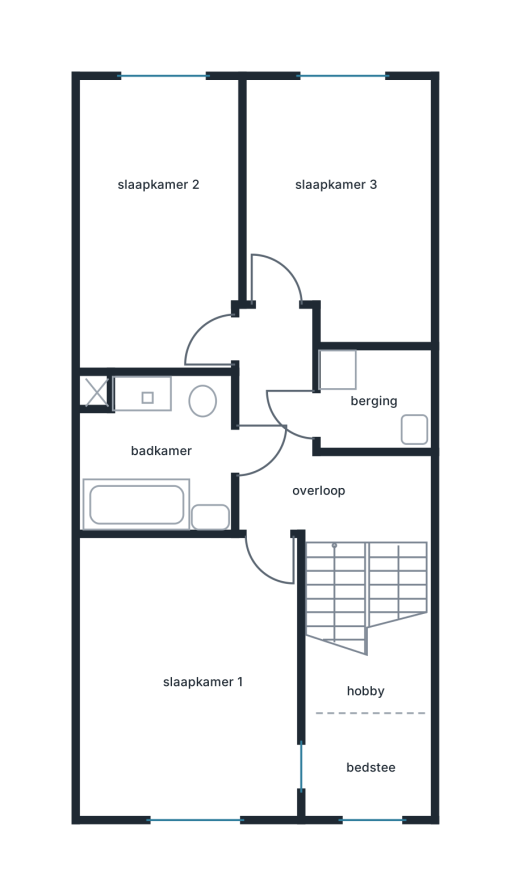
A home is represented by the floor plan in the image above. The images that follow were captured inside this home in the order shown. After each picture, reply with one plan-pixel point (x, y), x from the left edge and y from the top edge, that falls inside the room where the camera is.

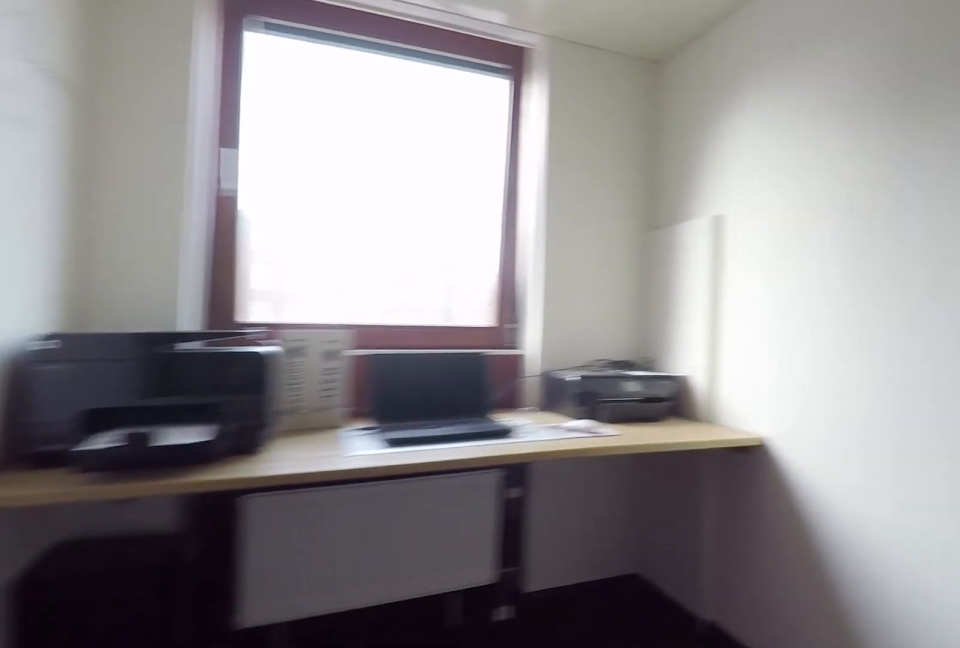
(370, 723)
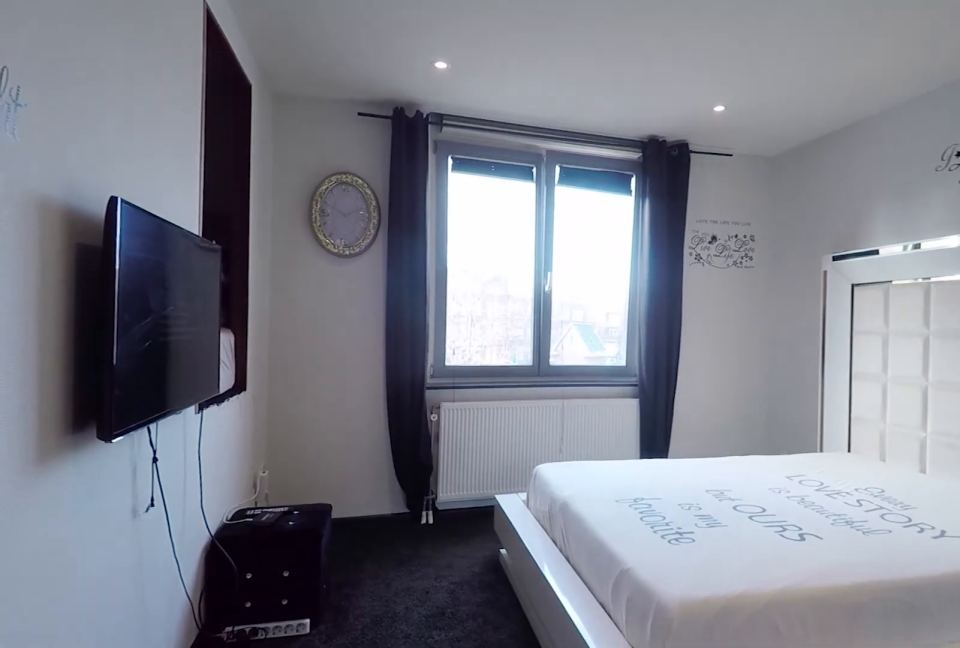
(191, 675)
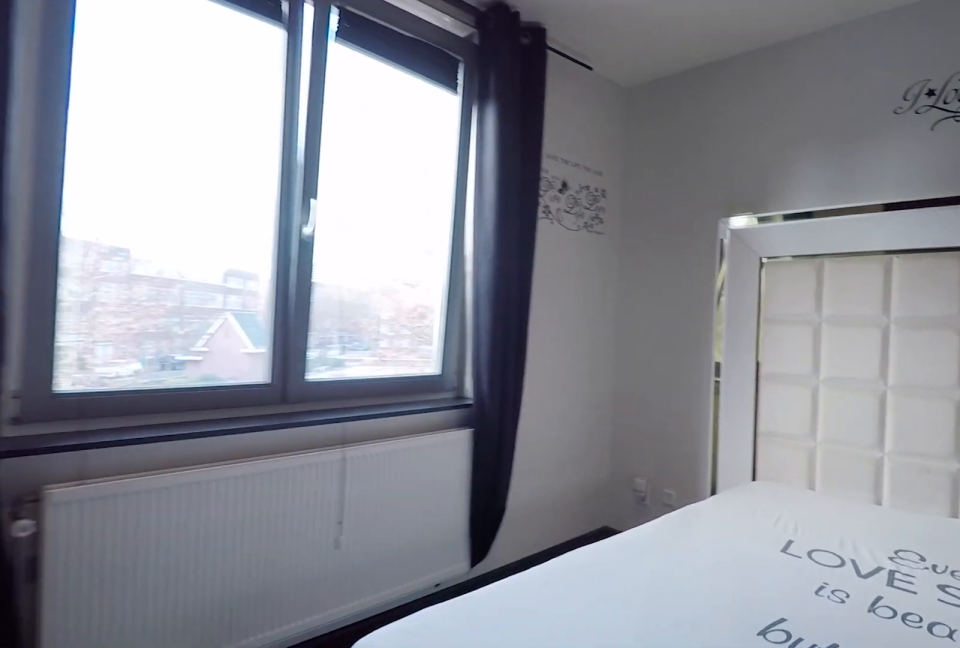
(191, 675)
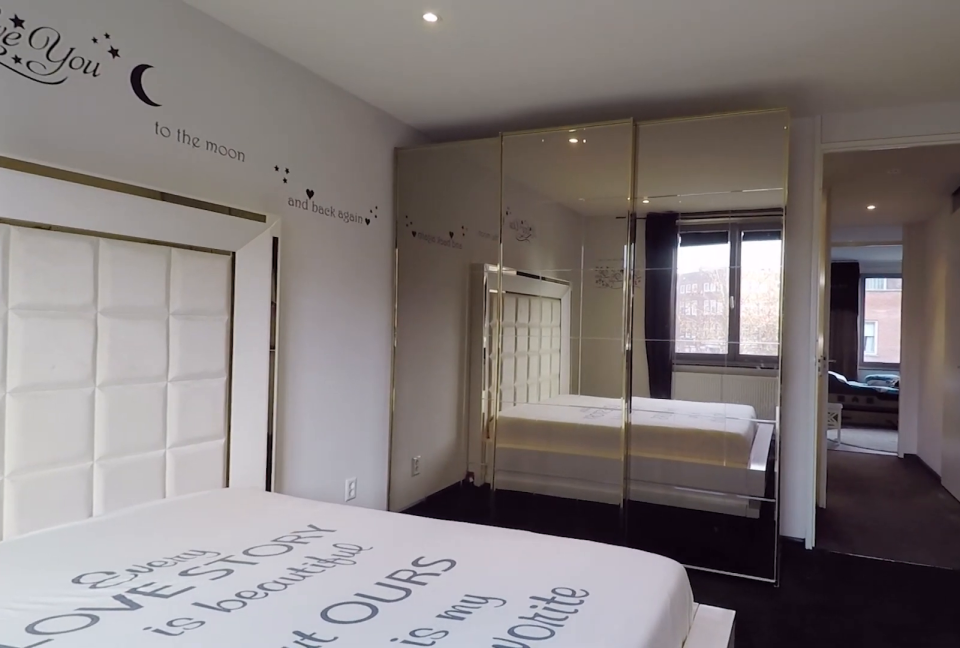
(191, 675)
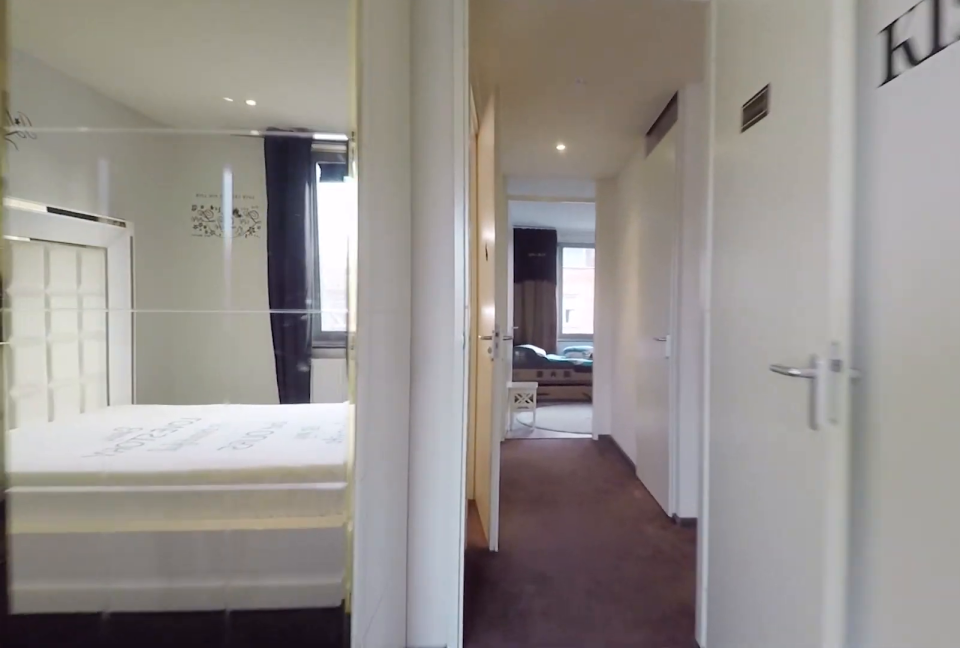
(191, 675)
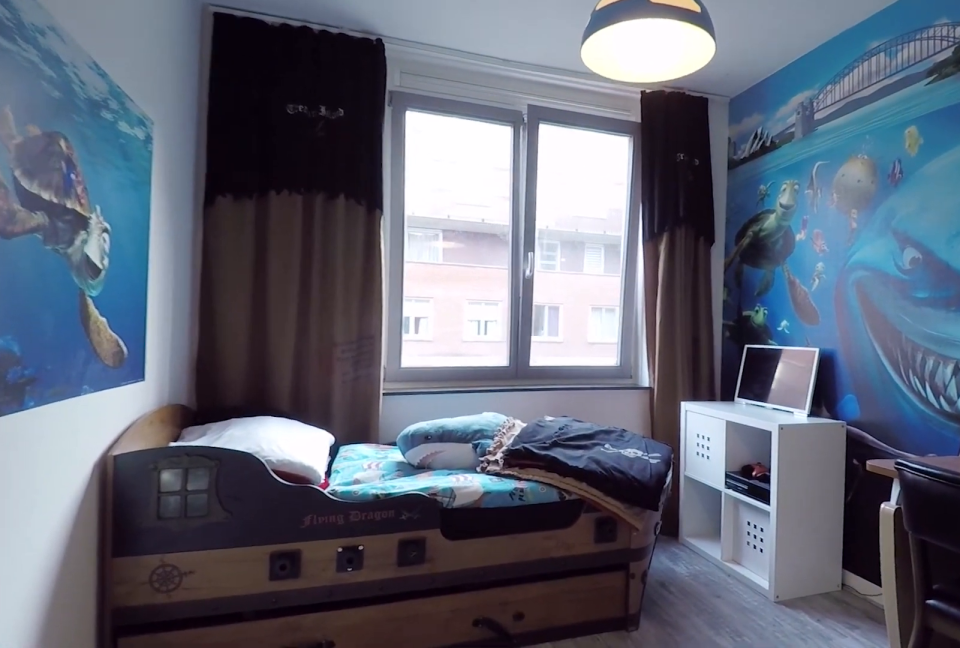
(340, 206)
